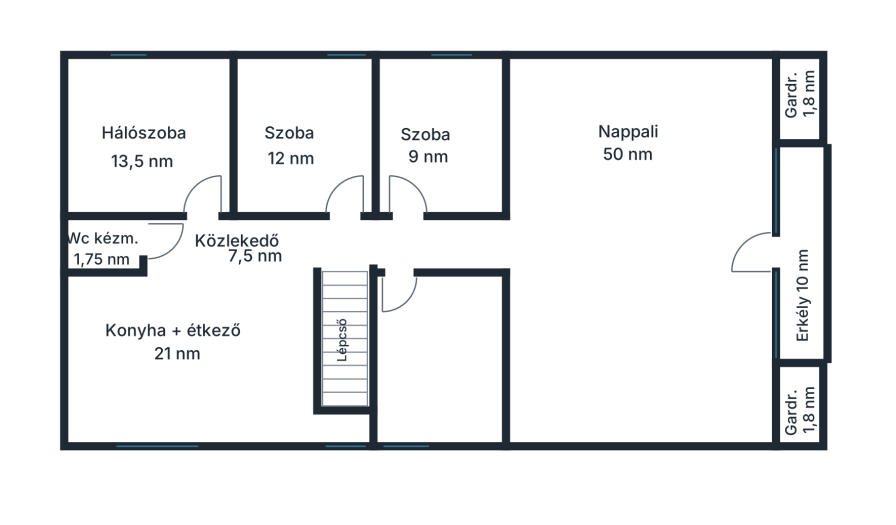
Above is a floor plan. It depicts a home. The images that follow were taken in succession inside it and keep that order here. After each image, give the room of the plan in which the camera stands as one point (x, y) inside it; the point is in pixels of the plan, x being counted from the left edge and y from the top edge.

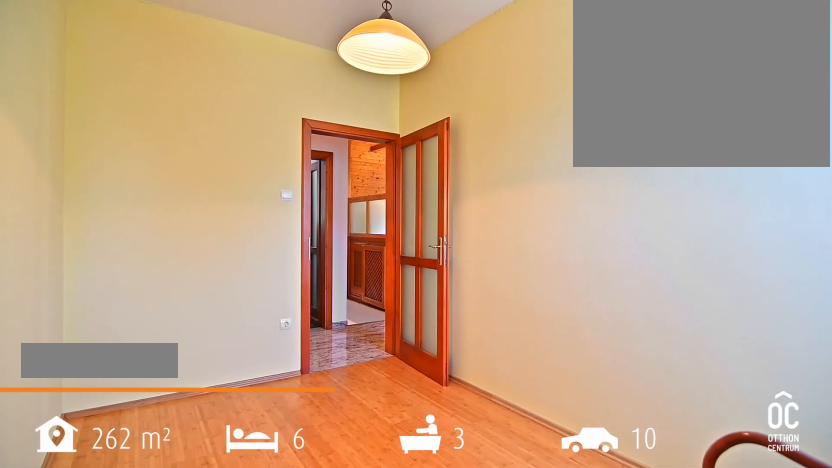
(438, 141)
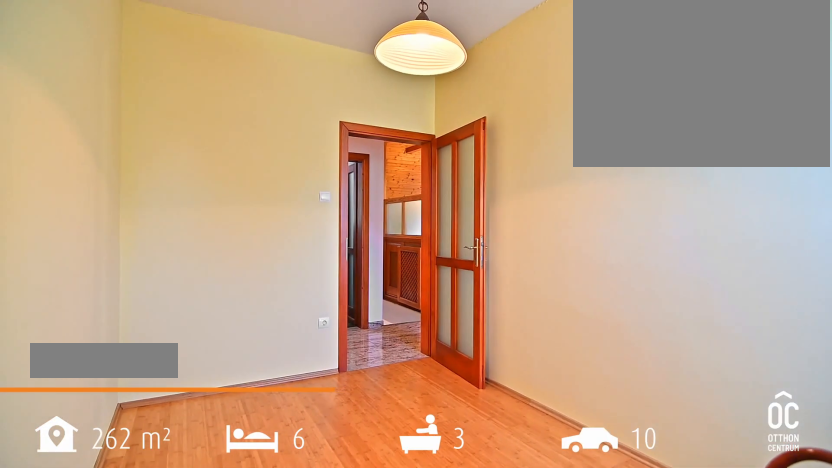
(438, 141)
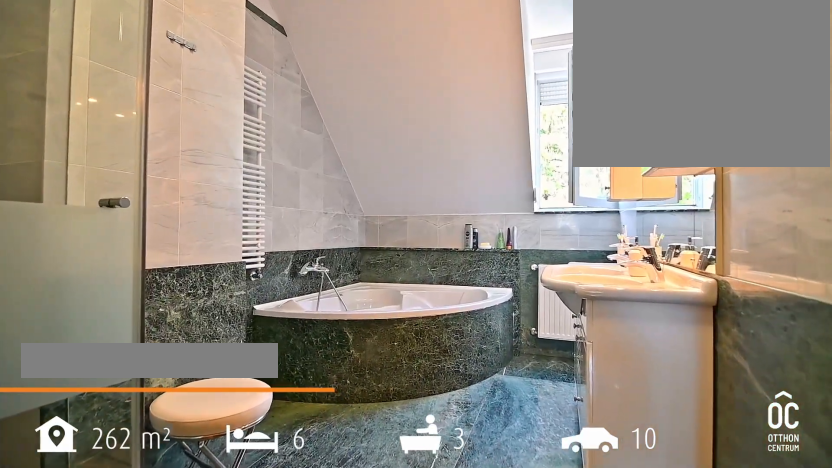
(439, 358)
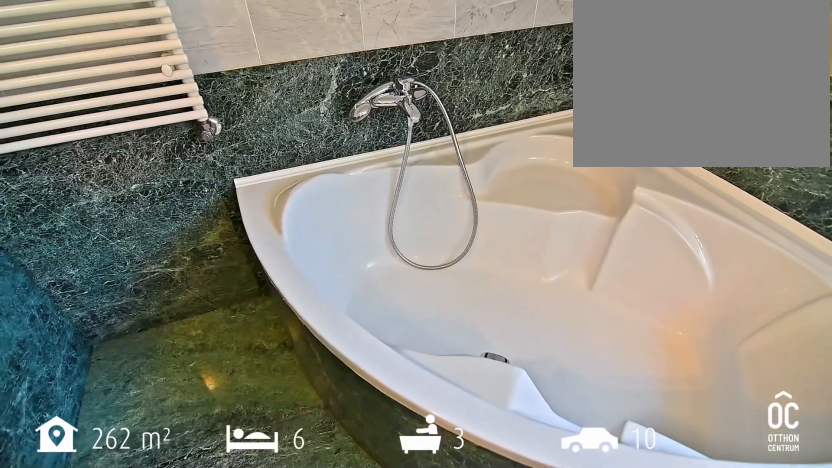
(439, 358)
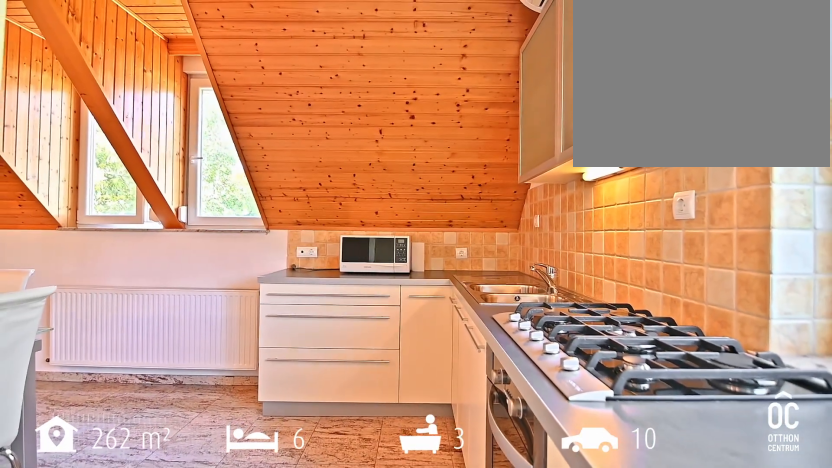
(183, 341)
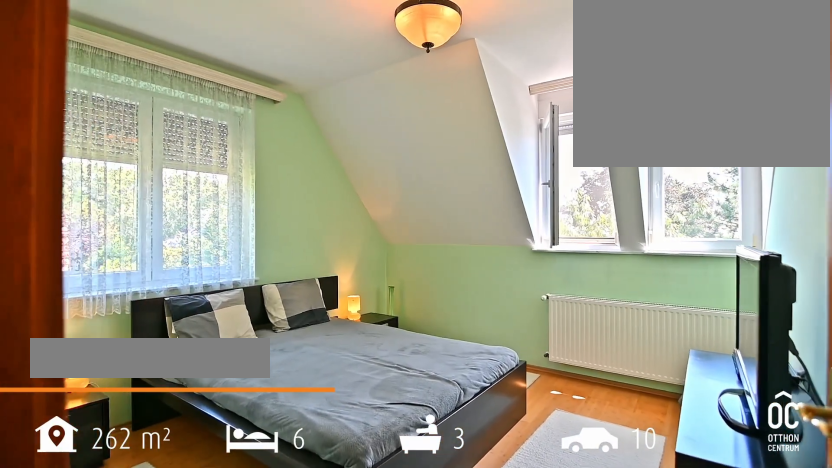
(147, 140)
